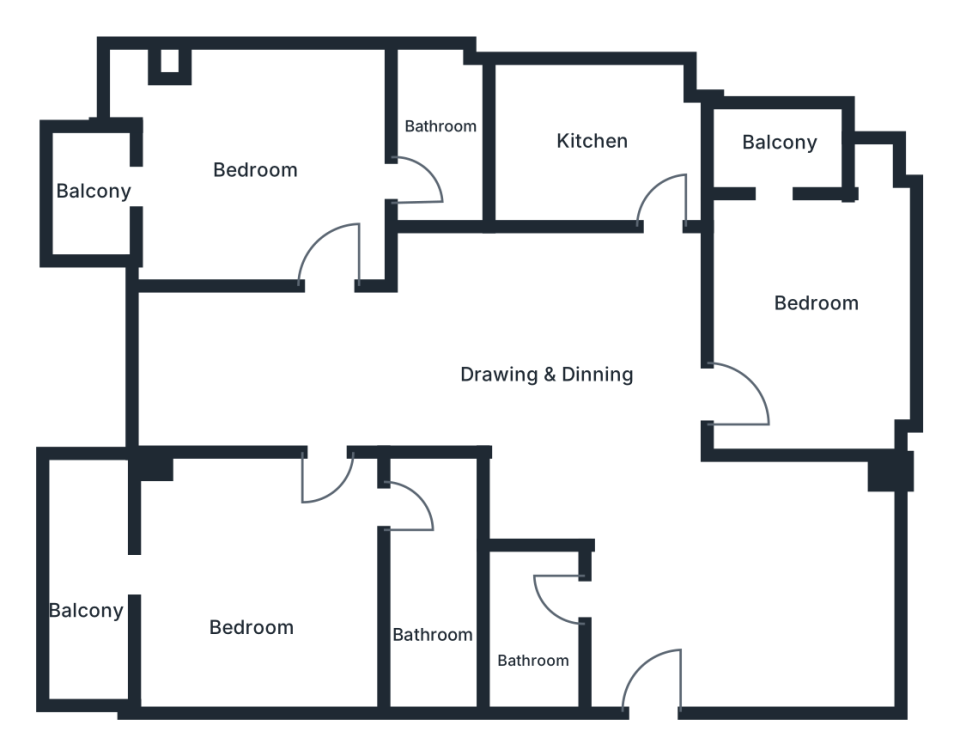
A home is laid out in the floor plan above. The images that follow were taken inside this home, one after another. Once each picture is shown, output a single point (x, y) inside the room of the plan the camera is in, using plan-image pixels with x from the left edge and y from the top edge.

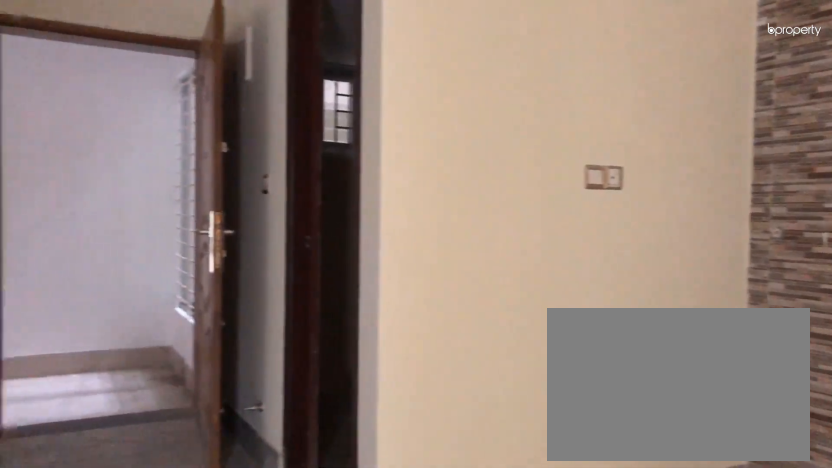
(333, 349)
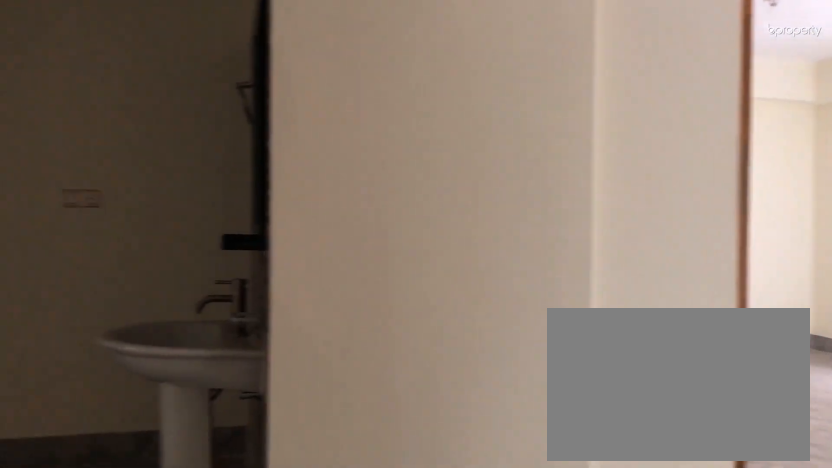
(298, 401)
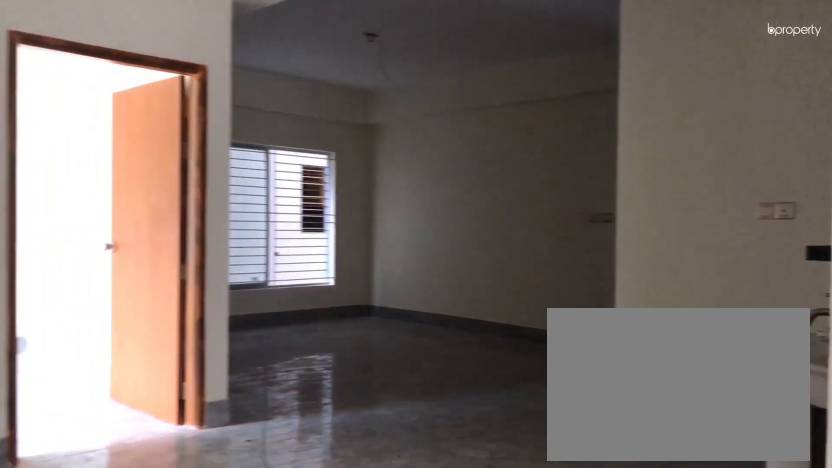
(482, 393)
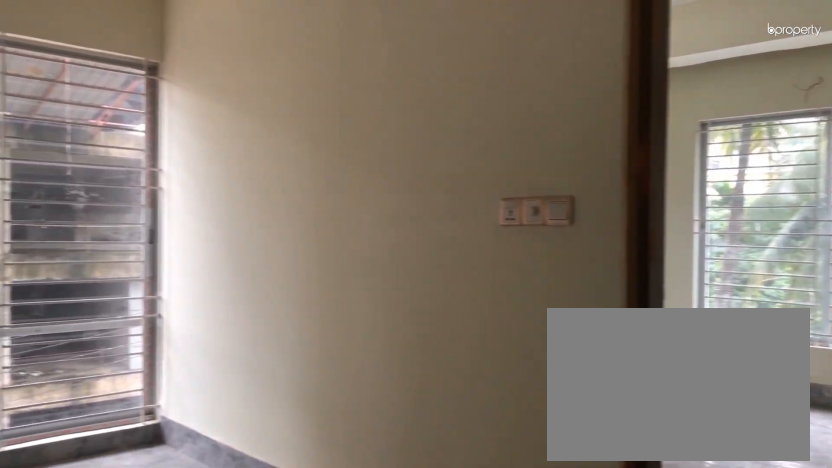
(547, 385)
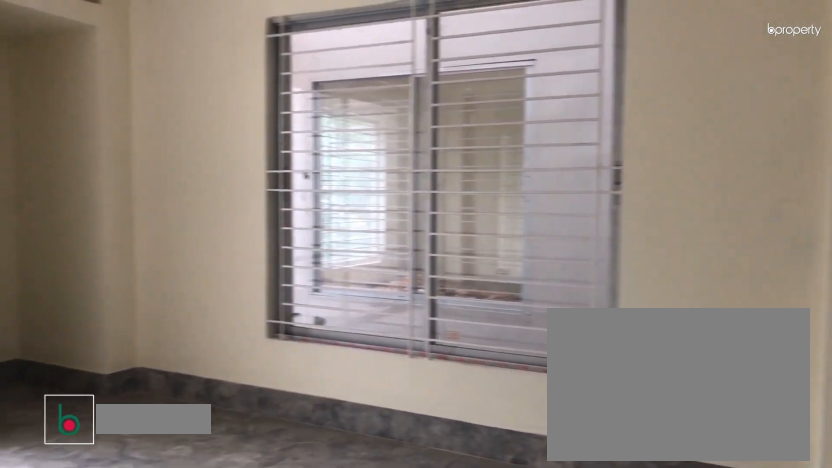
(805, 298)
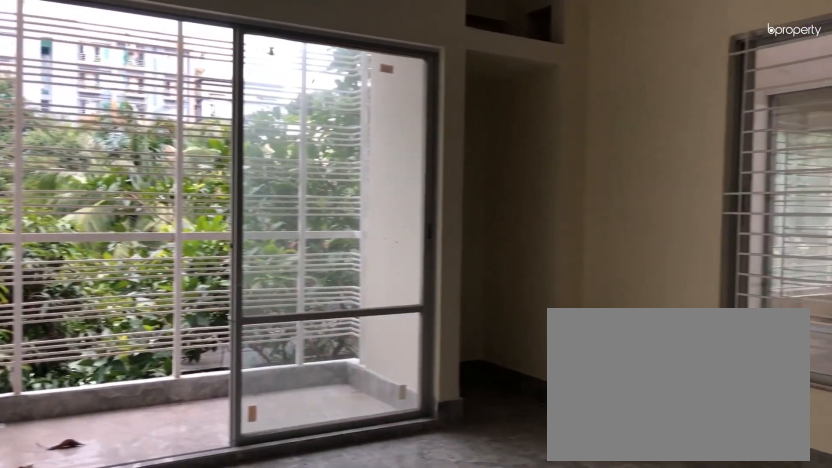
(805, 298)
